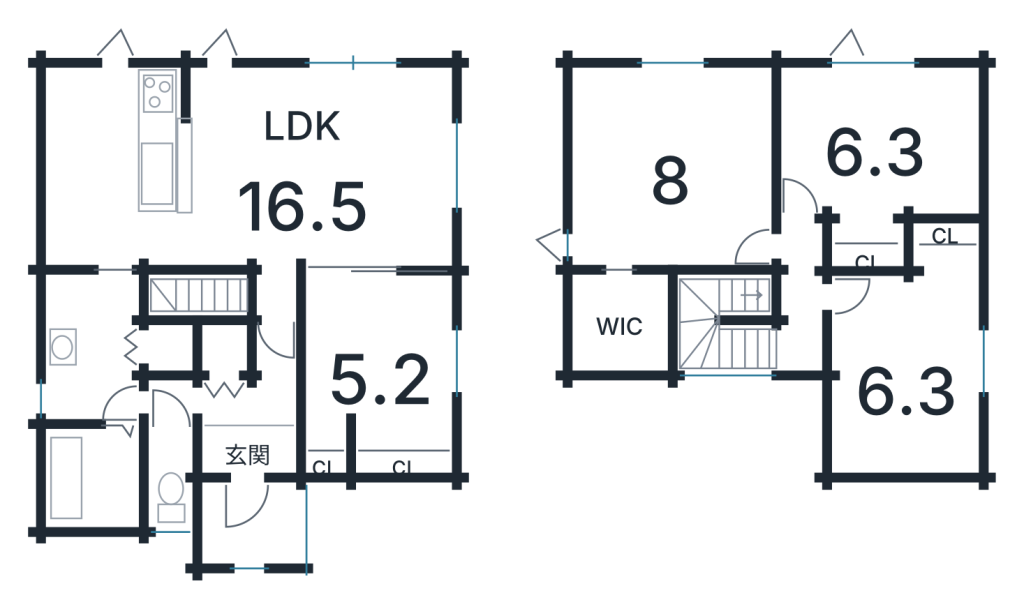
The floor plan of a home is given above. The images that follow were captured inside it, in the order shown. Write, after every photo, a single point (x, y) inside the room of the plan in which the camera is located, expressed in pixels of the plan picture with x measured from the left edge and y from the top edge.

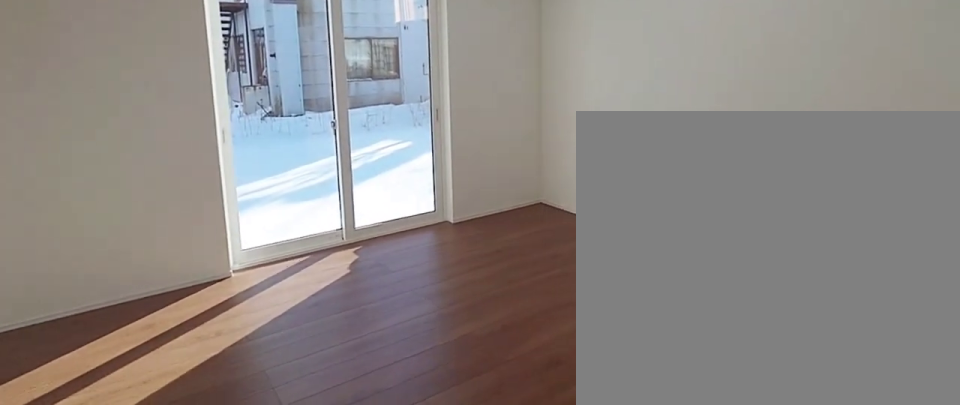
(342, 178)
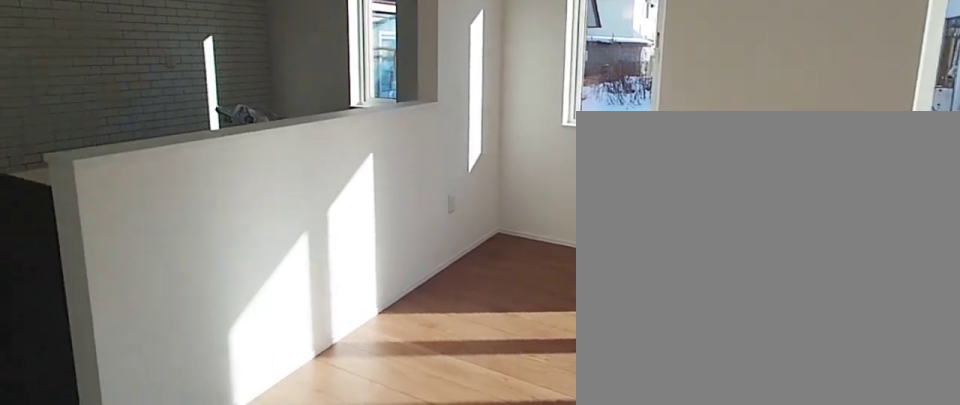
(342, 178)
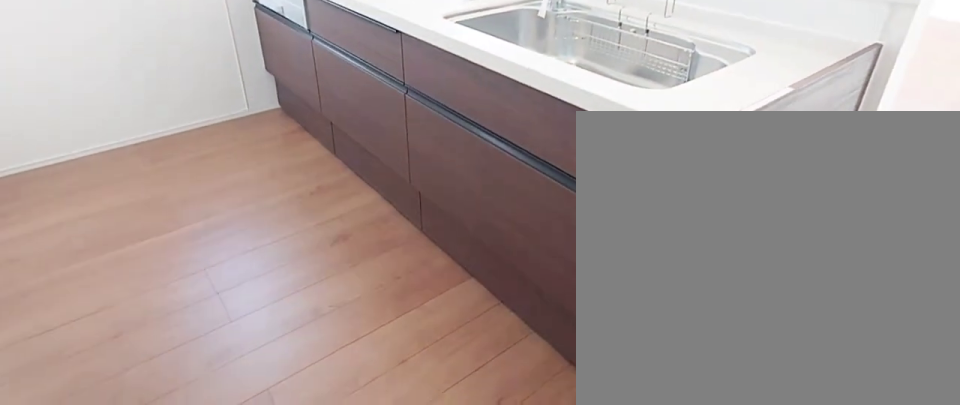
(110, 178)
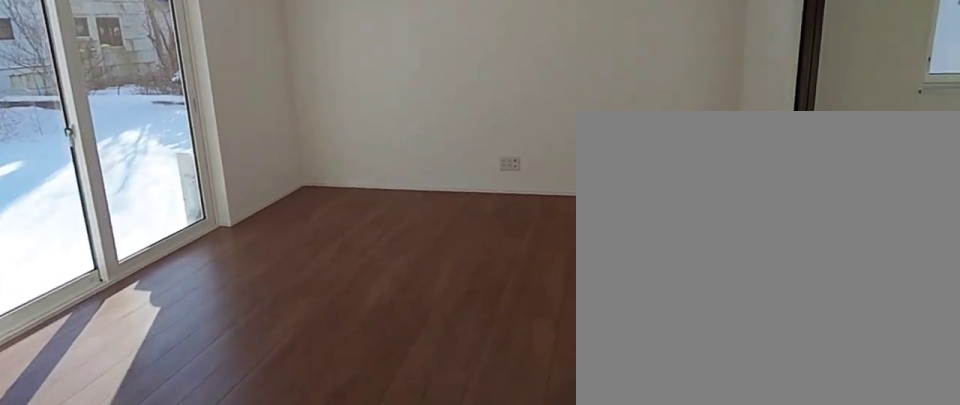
(334, 178)
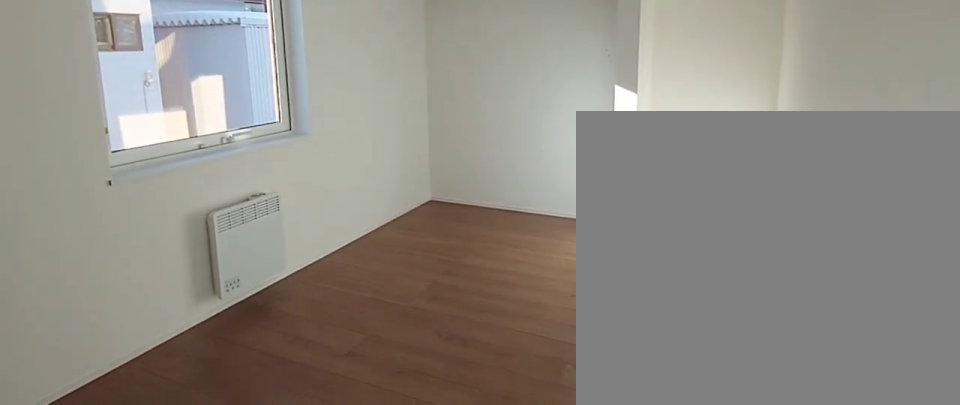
(378, 379)
